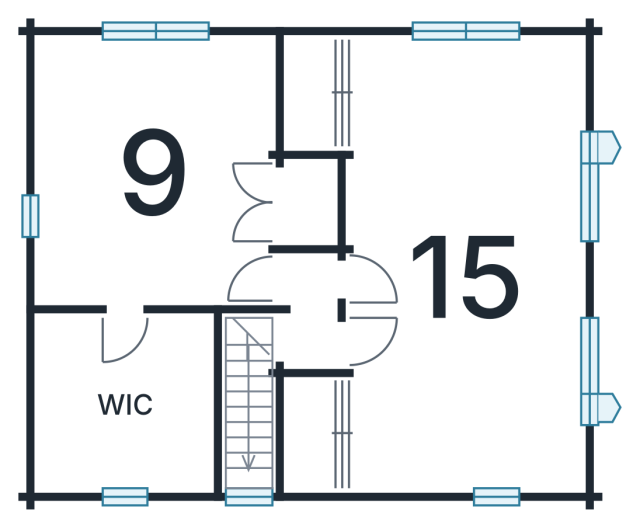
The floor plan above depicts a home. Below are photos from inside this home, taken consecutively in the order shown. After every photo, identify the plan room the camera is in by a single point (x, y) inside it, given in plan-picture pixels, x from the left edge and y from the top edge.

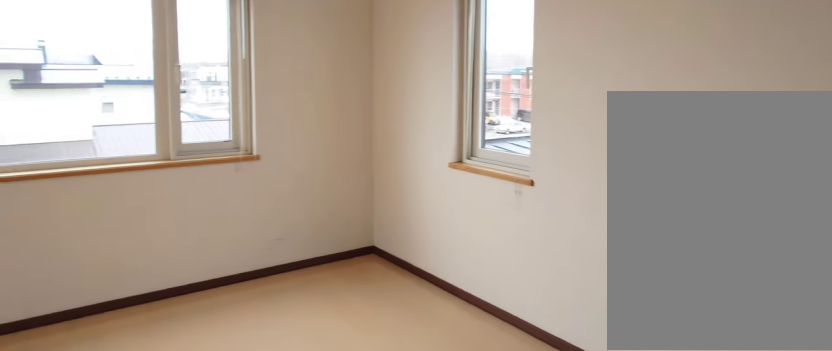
(456, 273)
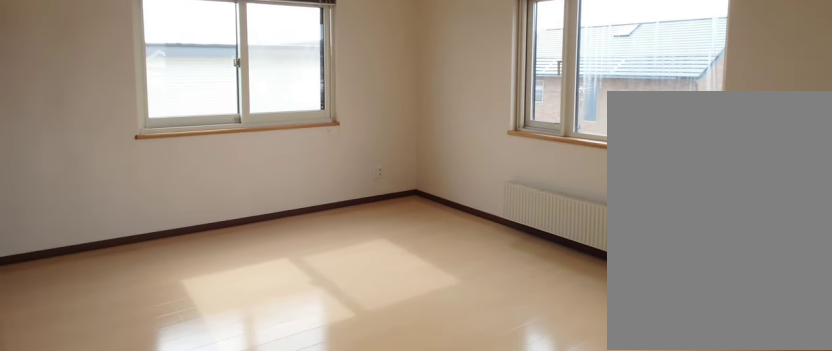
(456, 273)
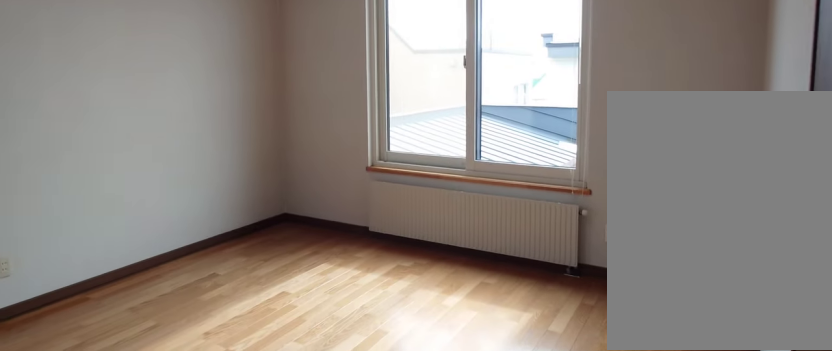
(151, 164)
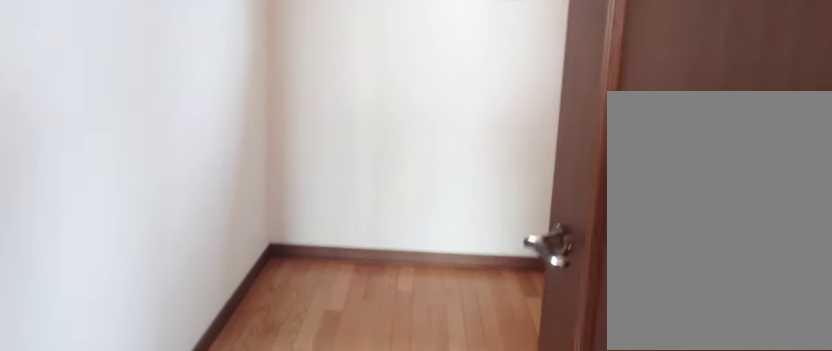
(121, 402)
